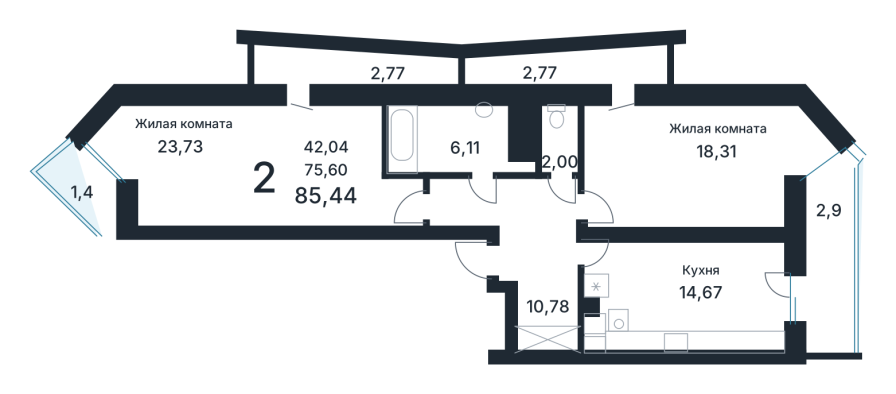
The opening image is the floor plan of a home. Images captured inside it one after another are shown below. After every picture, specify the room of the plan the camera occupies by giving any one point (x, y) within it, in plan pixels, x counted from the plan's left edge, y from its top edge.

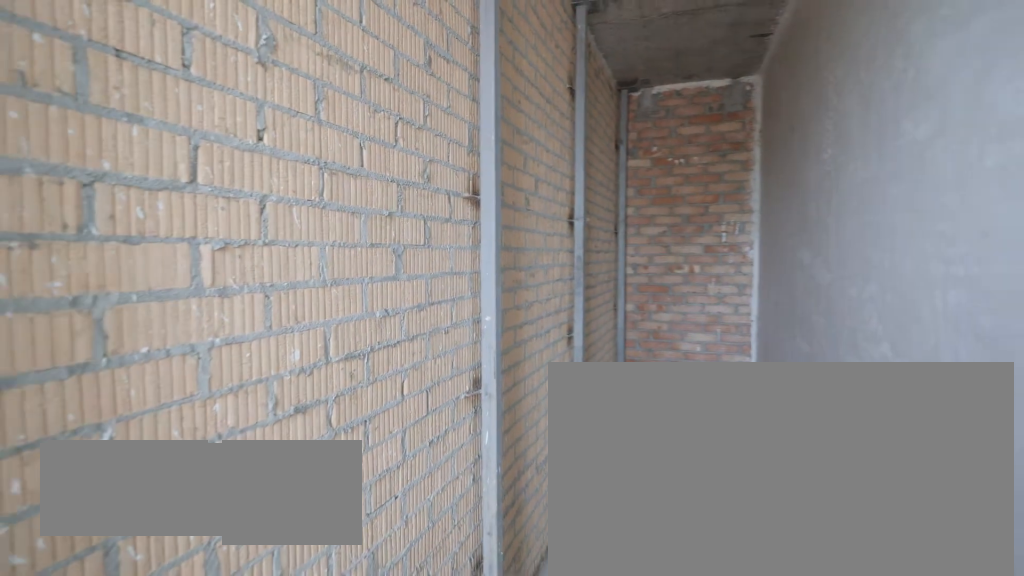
(351, 65)
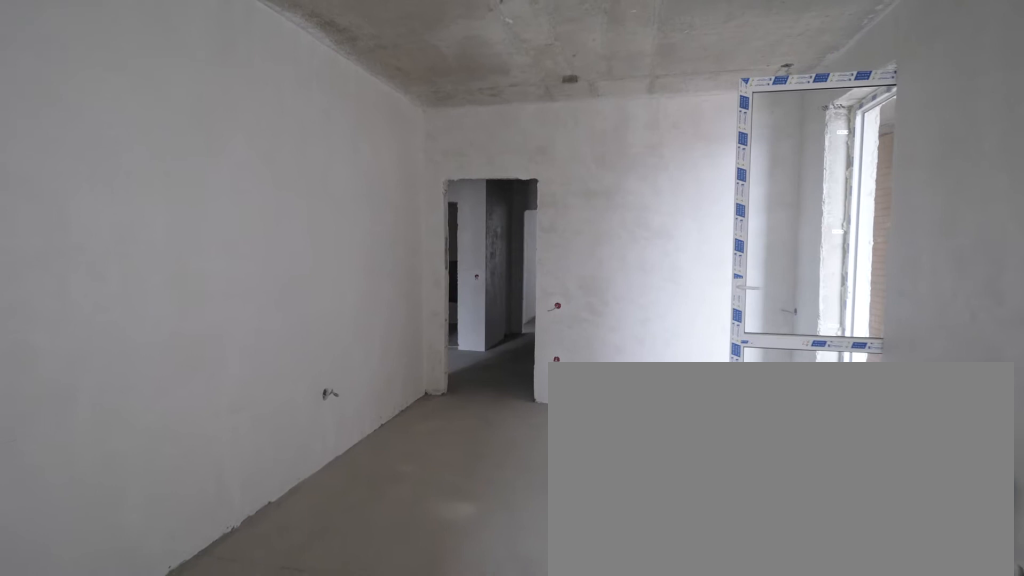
(695, 165)
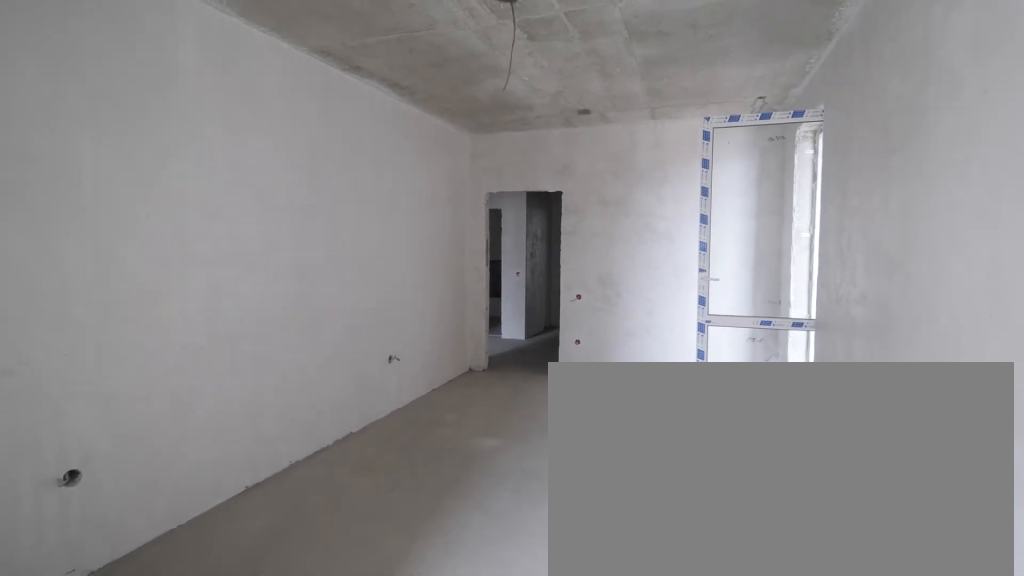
(695, 165)
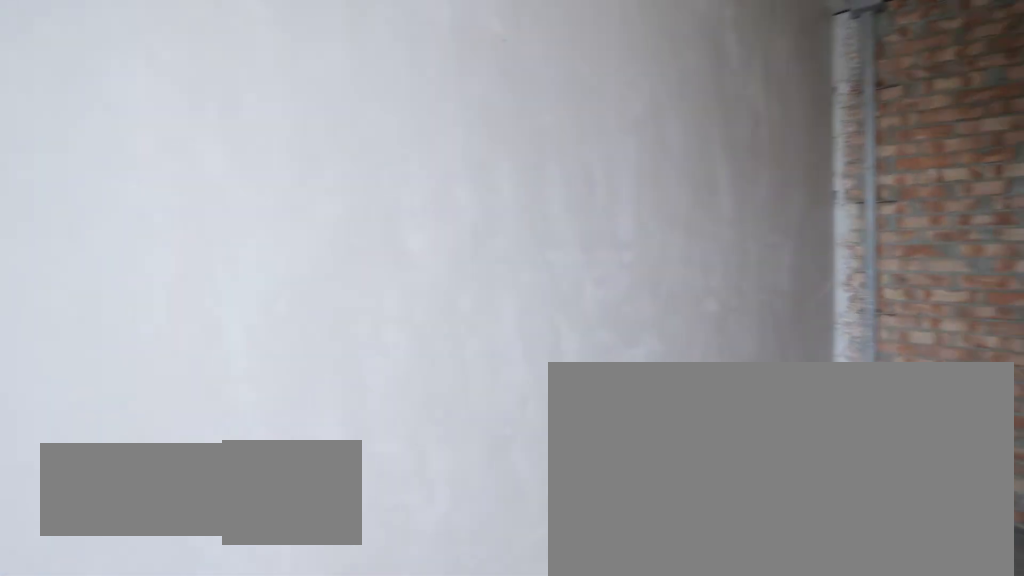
(570, 65)
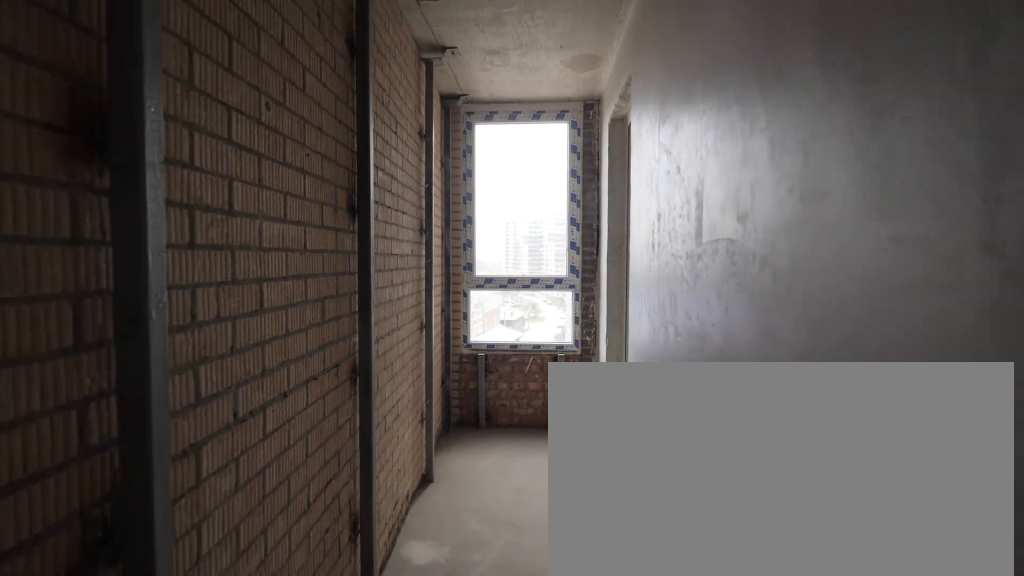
(570, 65)
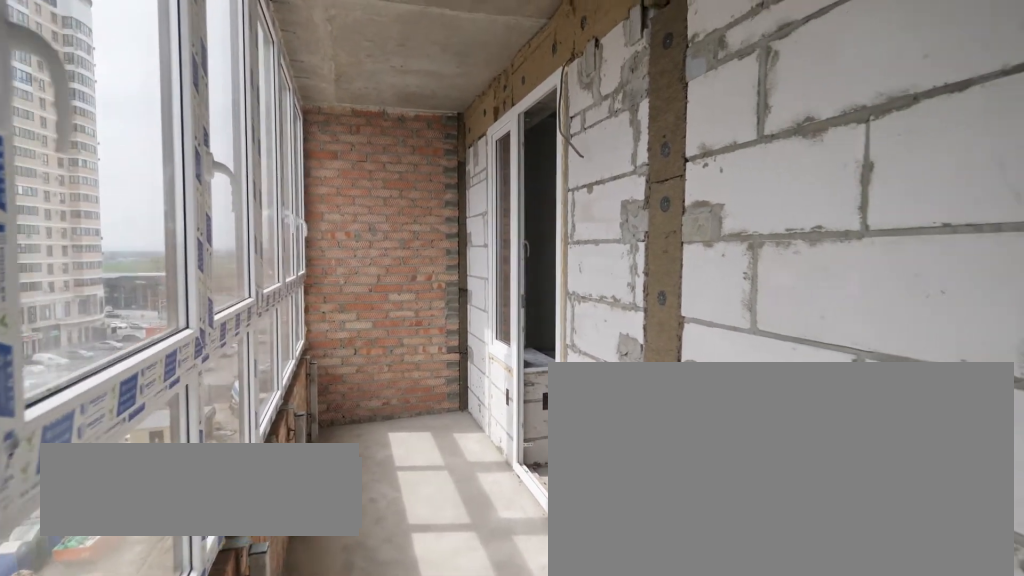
(828, 258)
